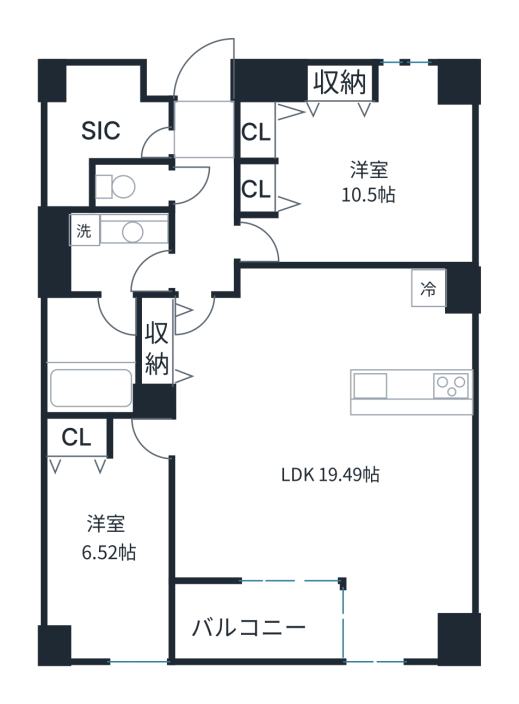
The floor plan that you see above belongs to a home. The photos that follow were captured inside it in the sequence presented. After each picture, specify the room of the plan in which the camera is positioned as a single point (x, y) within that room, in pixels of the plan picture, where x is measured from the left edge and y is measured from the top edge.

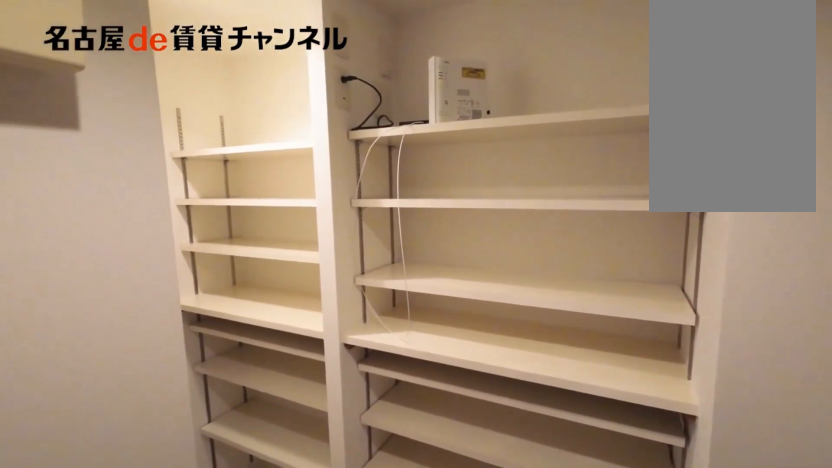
(105, 126)
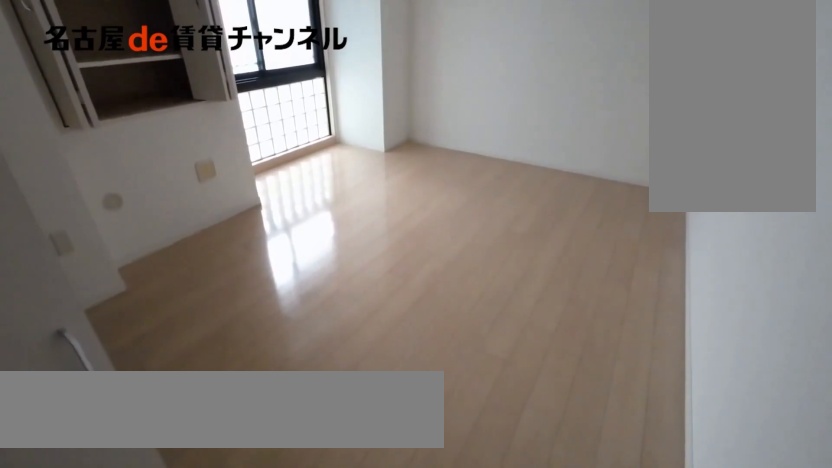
(353, 163)
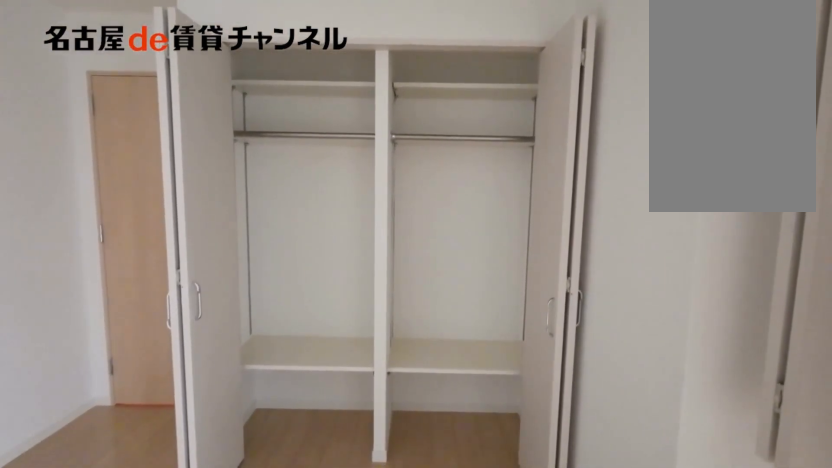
(352, 163)
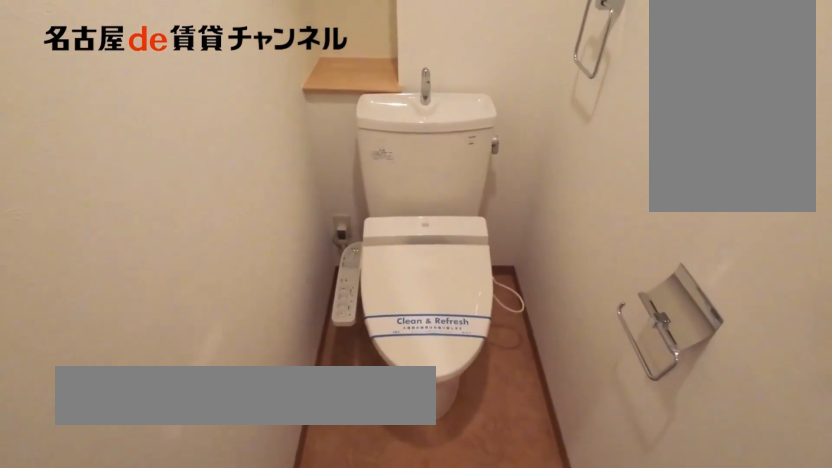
(130, 185)
